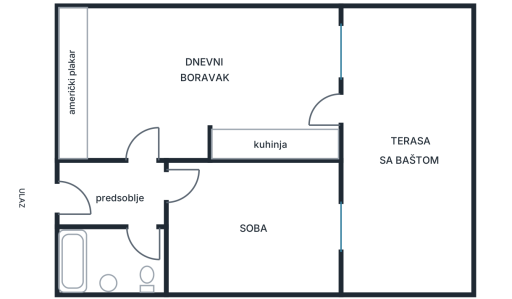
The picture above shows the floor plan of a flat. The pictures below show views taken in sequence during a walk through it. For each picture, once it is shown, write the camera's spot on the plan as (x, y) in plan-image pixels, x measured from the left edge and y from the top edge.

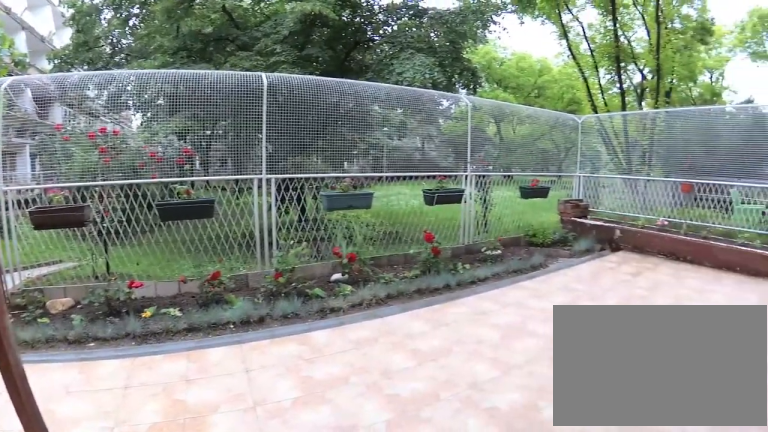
(341, 103)
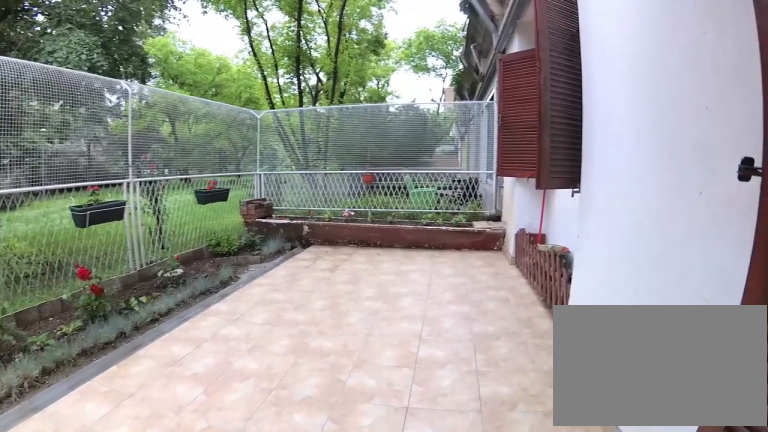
(362, 106)
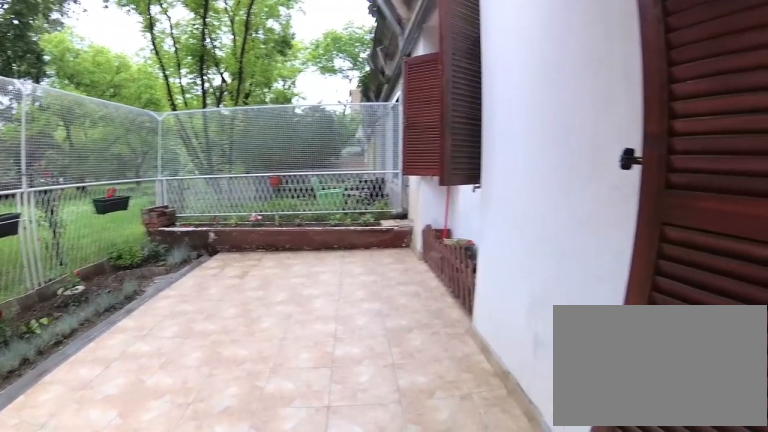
(366, 107)
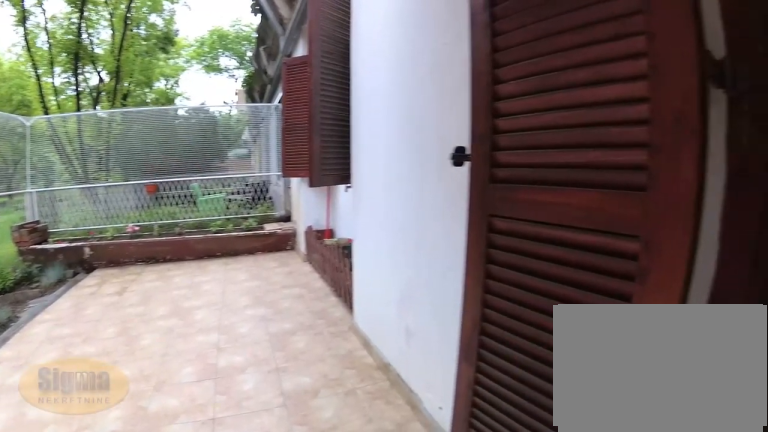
(370, 106)
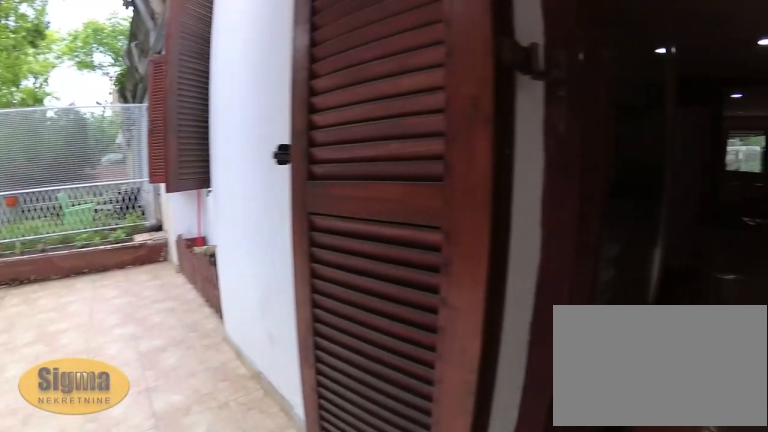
(375, 104)
